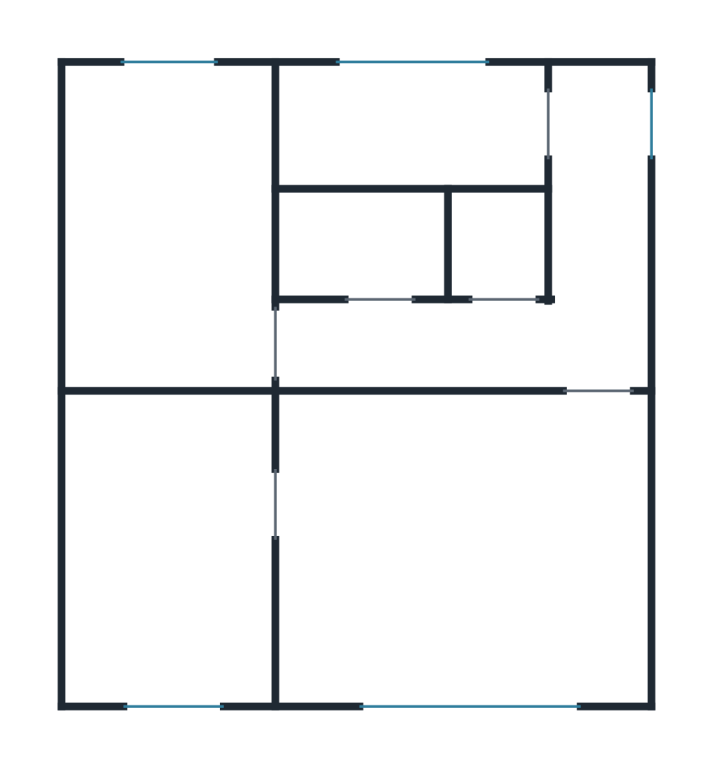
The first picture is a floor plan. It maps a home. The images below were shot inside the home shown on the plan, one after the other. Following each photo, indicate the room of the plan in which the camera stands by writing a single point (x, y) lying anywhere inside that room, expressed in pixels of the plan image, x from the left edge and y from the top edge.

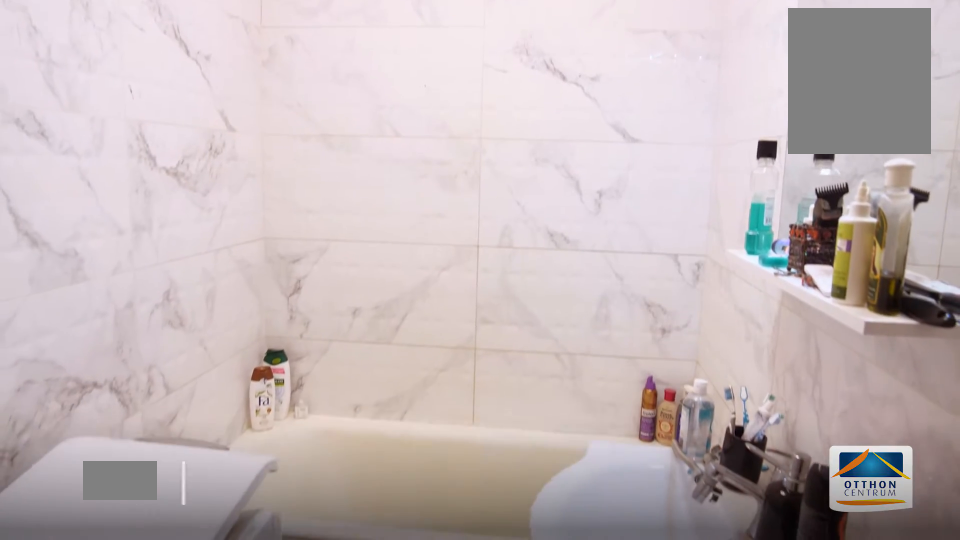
(360, 244)
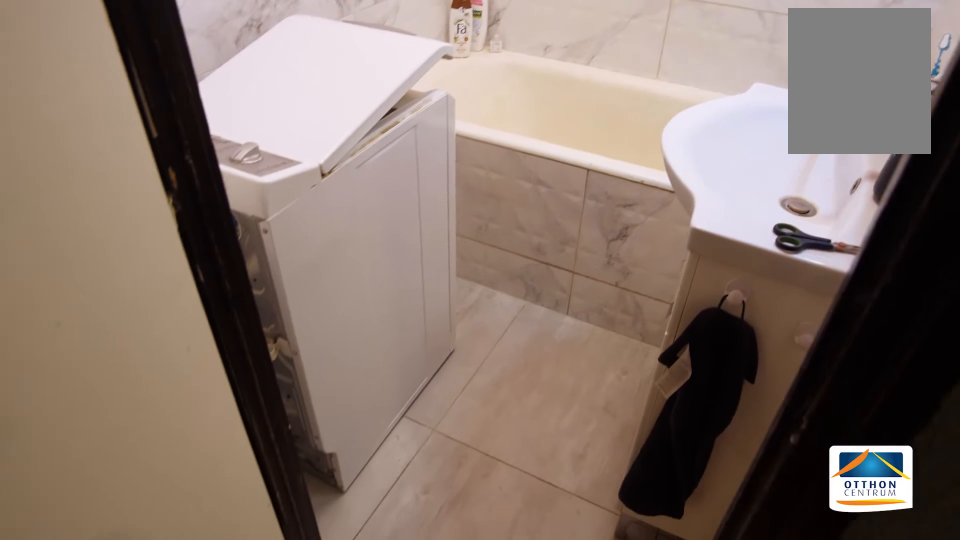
(358, 244)
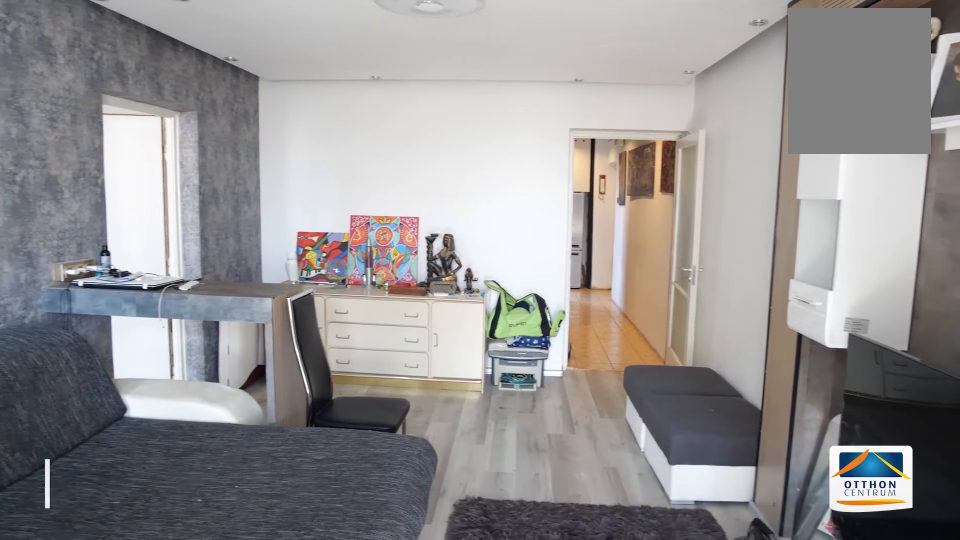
(457, 554)
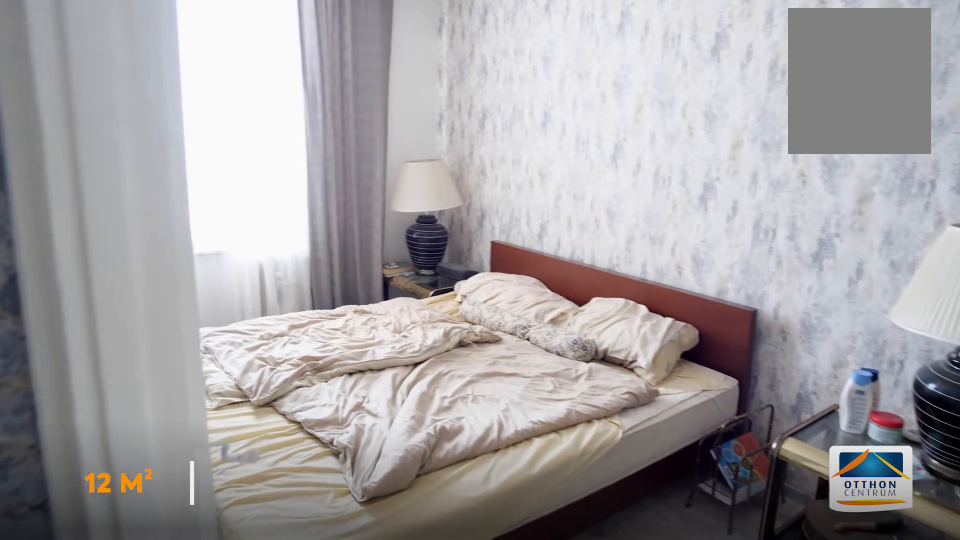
(169, 555)
